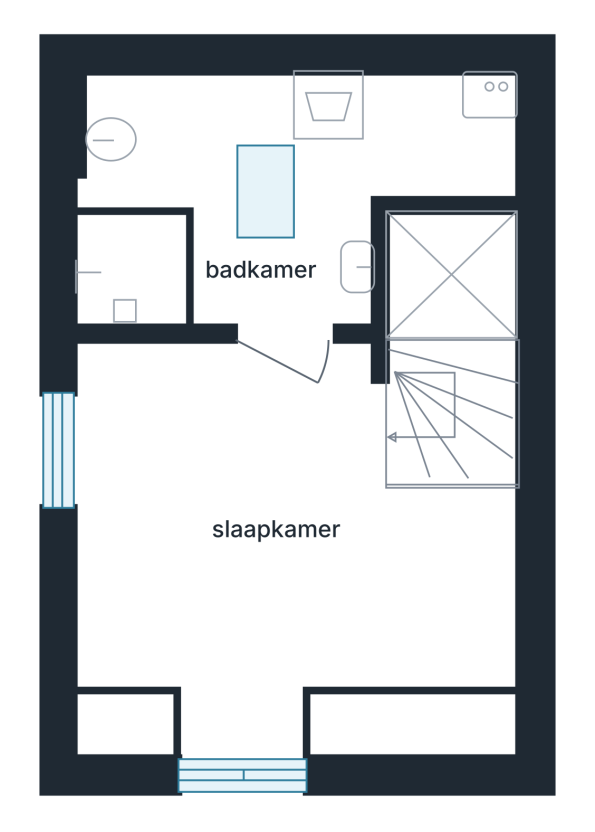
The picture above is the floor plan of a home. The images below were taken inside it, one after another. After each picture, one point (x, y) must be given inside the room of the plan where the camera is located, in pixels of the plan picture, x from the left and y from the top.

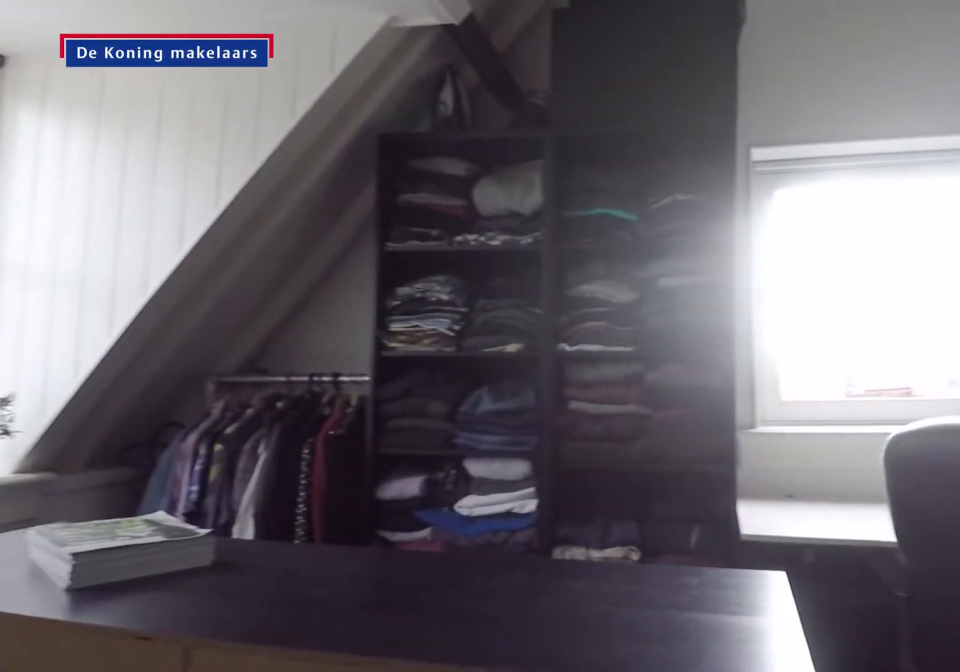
(251, 732)
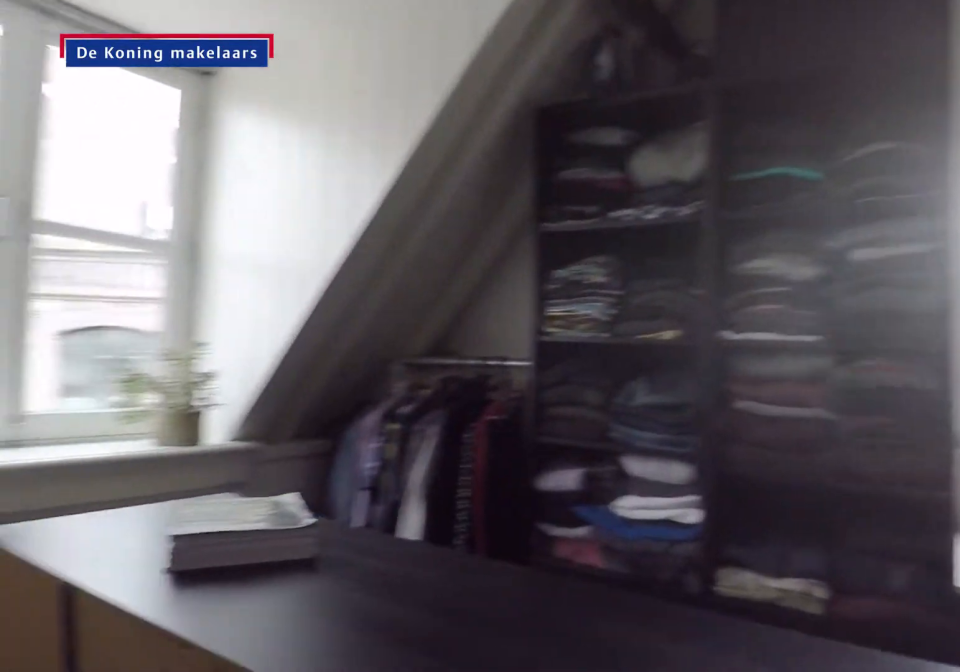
(251, 732)
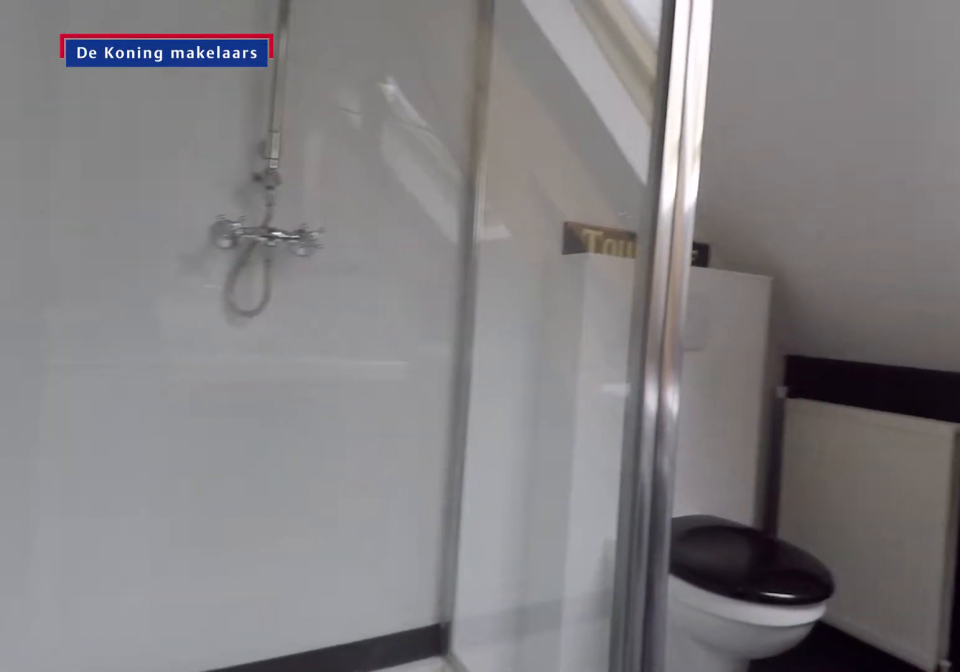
(267, 211)
